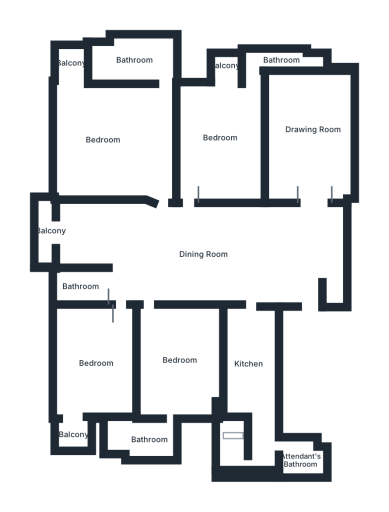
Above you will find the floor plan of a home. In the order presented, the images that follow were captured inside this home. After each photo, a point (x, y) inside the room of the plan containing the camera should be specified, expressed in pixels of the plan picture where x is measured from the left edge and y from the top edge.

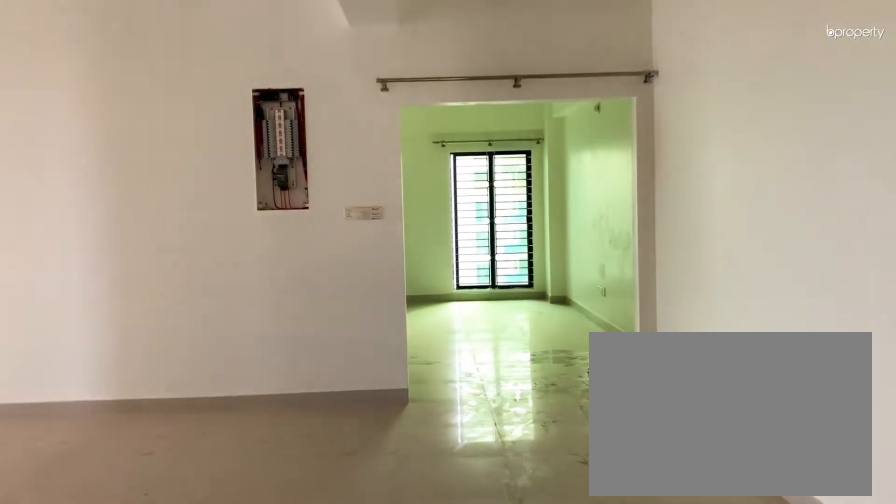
(296, 274)
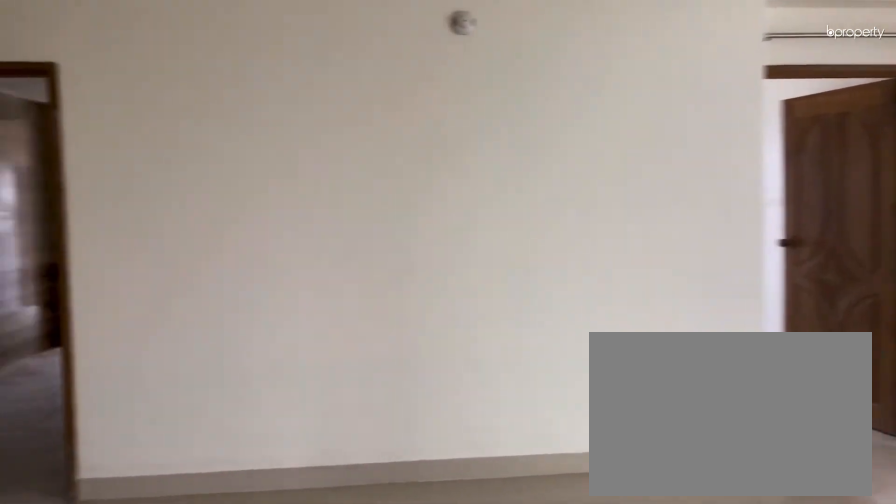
(195, 254)
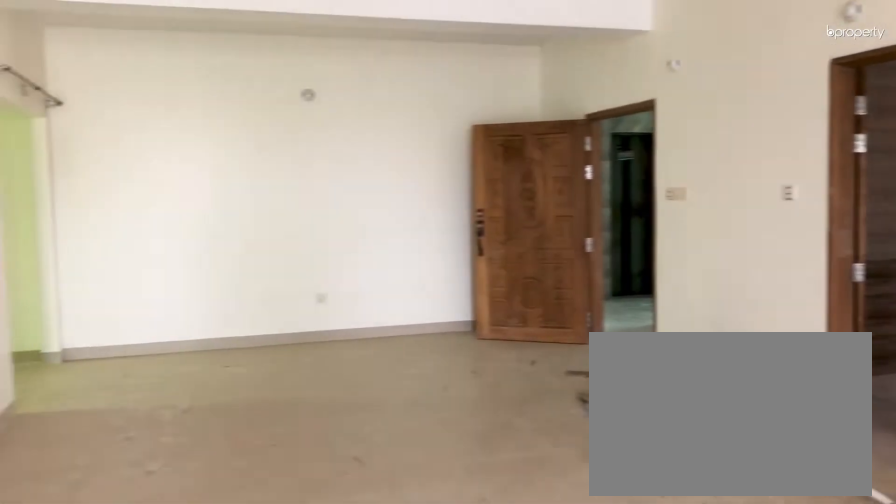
(195, 254)
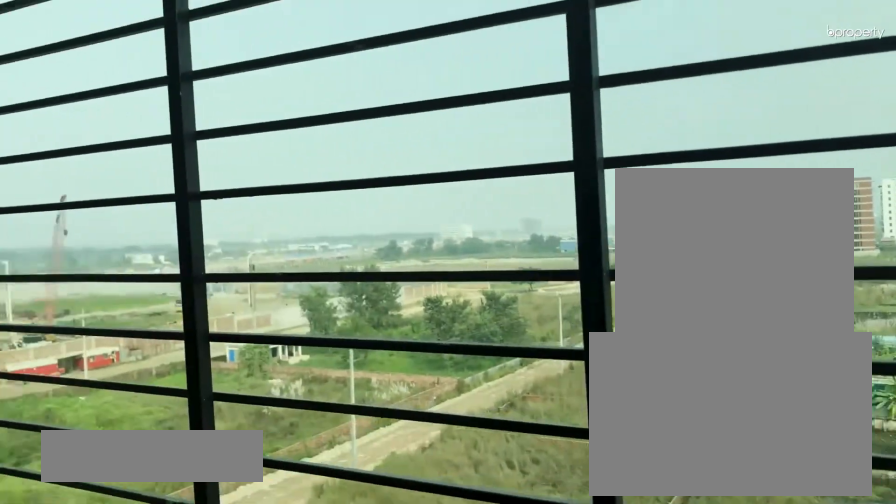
(46, 236)
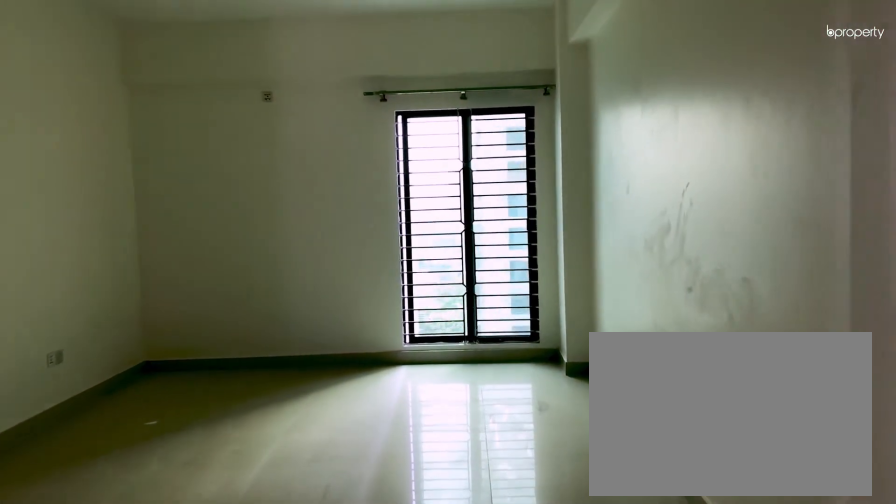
(310, 130)
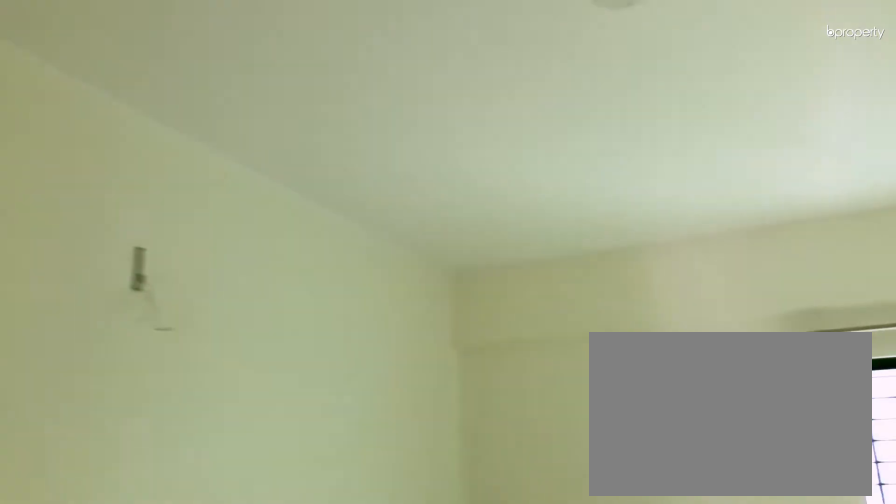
(310, 130)
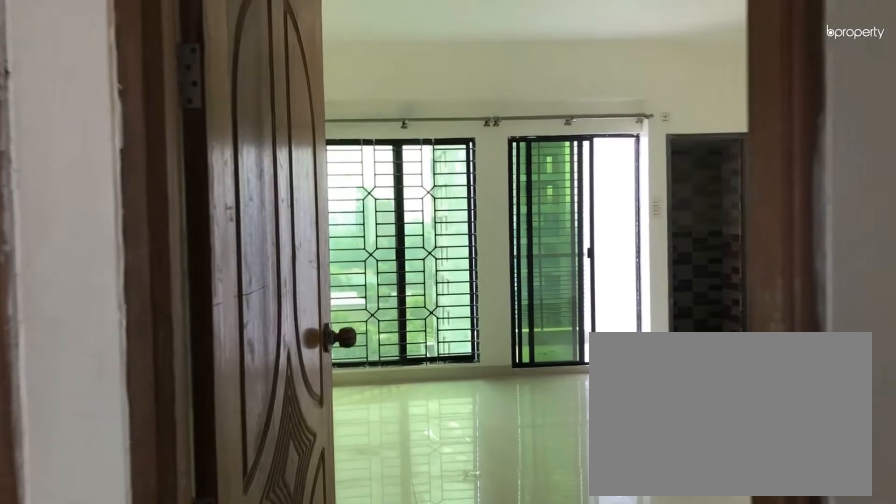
(201, 194)
